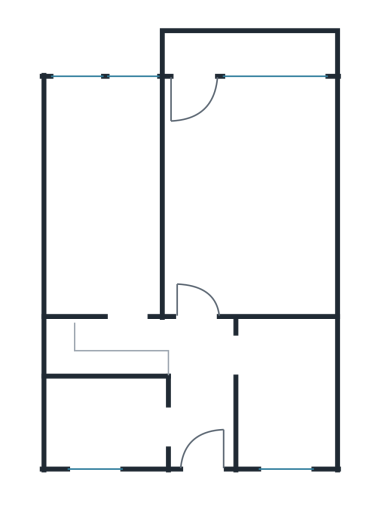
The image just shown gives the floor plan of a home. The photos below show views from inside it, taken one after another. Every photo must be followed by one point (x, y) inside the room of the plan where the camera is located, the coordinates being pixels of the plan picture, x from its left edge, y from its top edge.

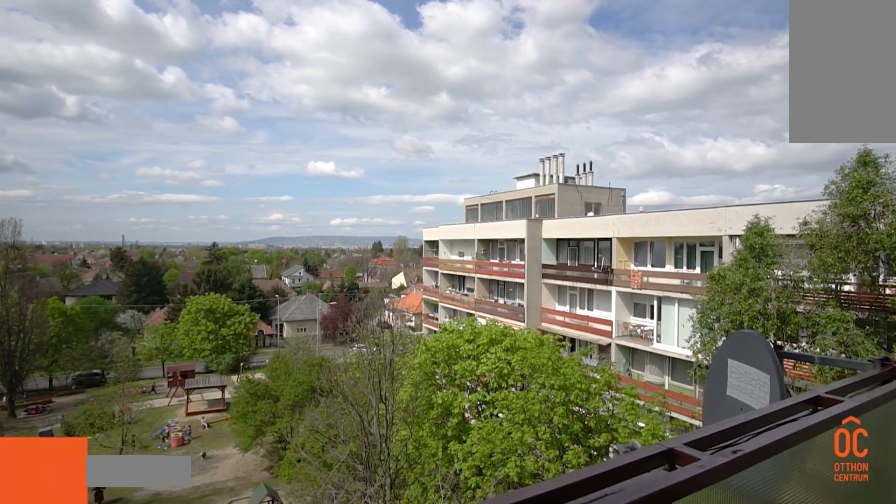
(257, 55)
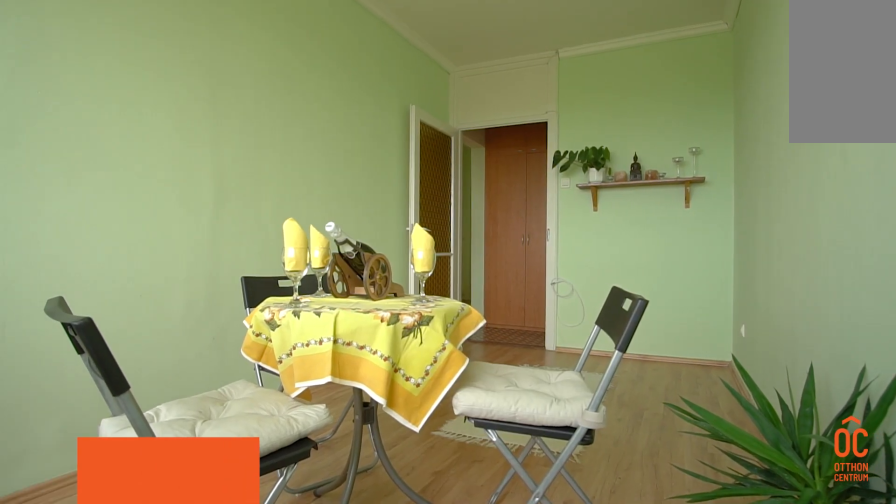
(108, 193)
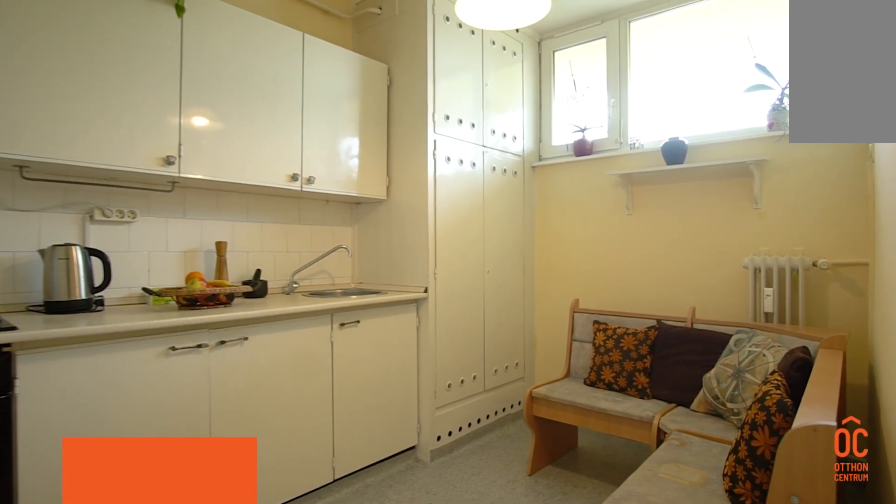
(289, 398)
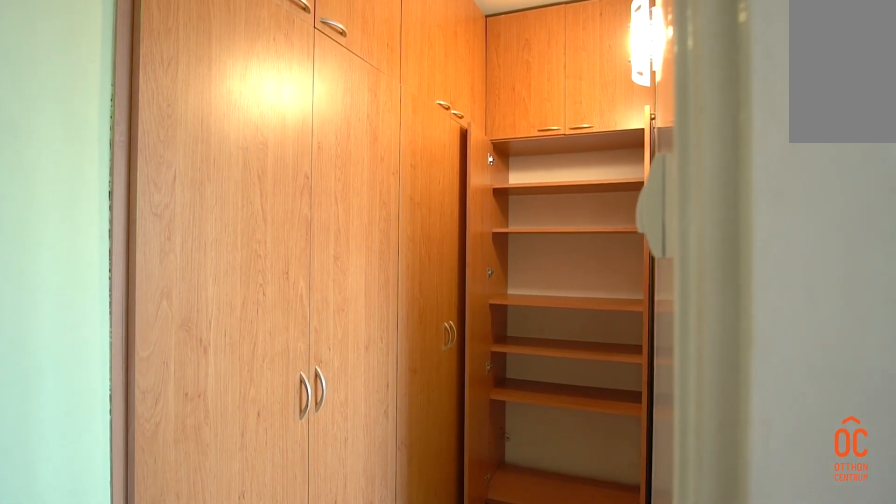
(103, 347)
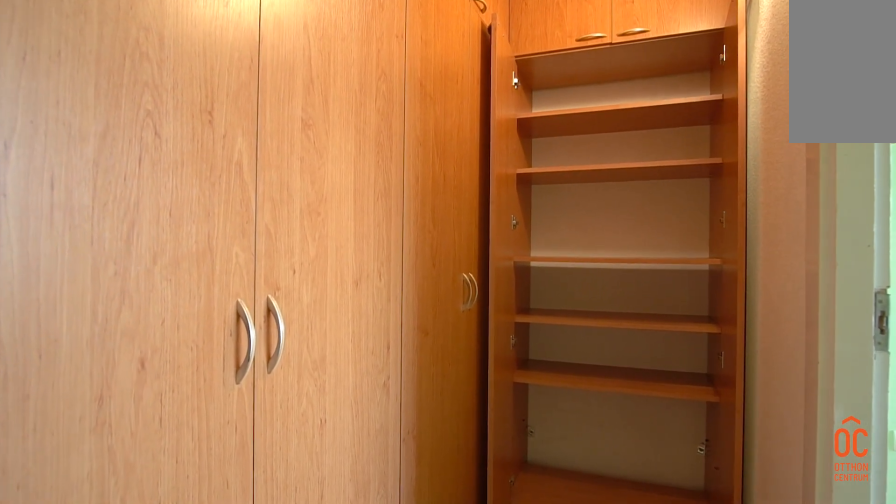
(103, 346)
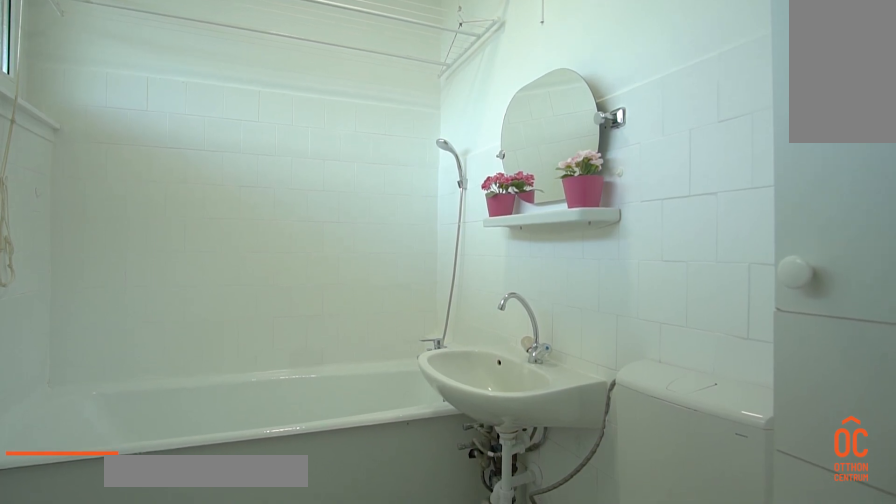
(107, 420)
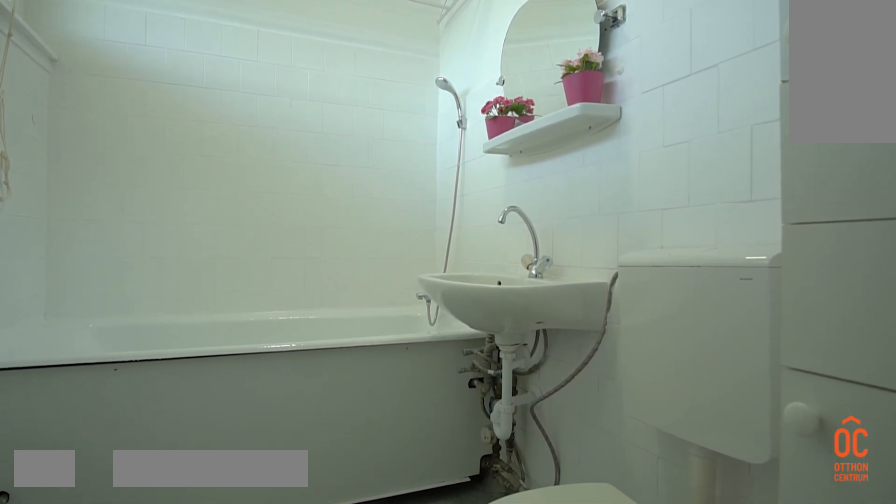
(106, 421)
